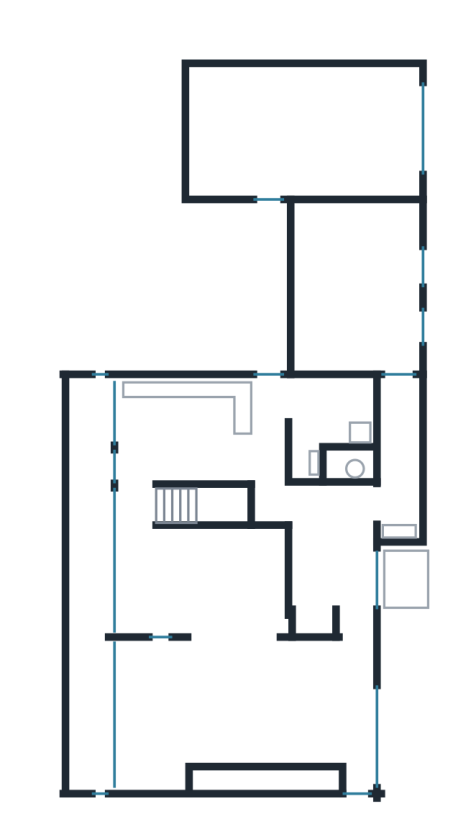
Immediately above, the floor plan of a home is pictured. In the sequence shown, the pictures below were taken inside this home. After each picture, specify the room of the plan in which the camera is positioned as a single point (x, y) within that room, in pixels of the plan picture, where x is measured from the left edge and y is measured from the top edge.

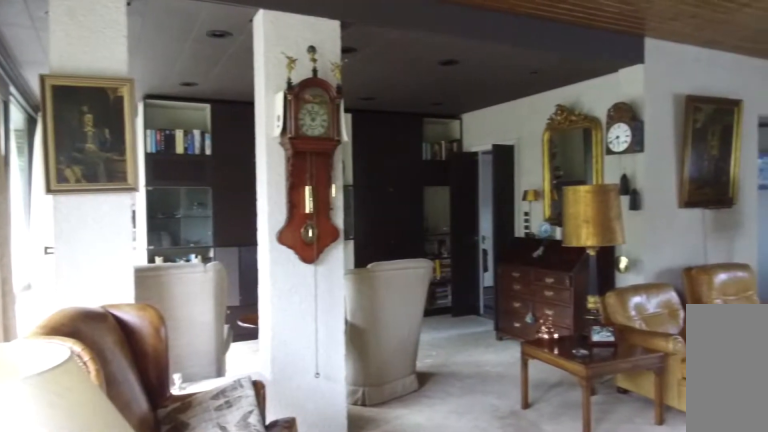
(228, 661)
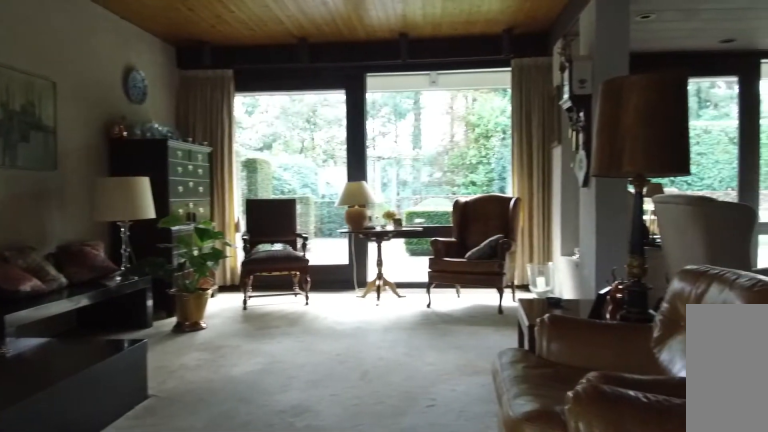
(227, 661)
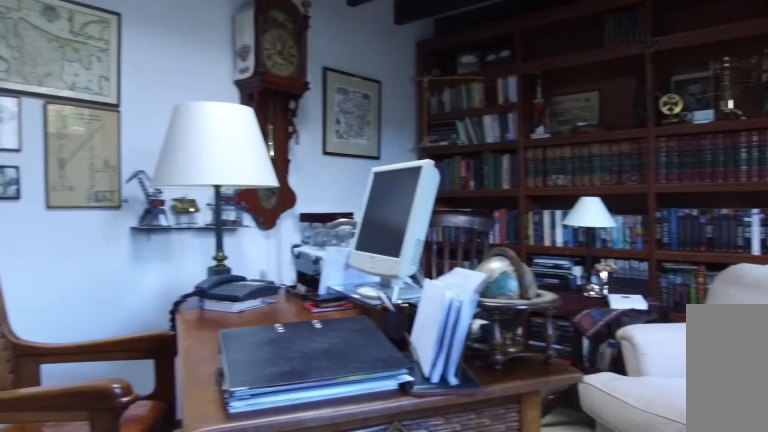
(355, 287)
